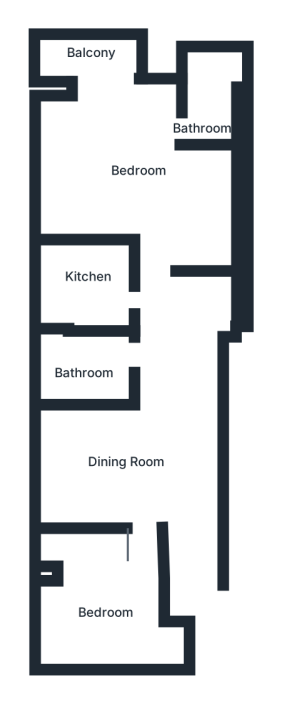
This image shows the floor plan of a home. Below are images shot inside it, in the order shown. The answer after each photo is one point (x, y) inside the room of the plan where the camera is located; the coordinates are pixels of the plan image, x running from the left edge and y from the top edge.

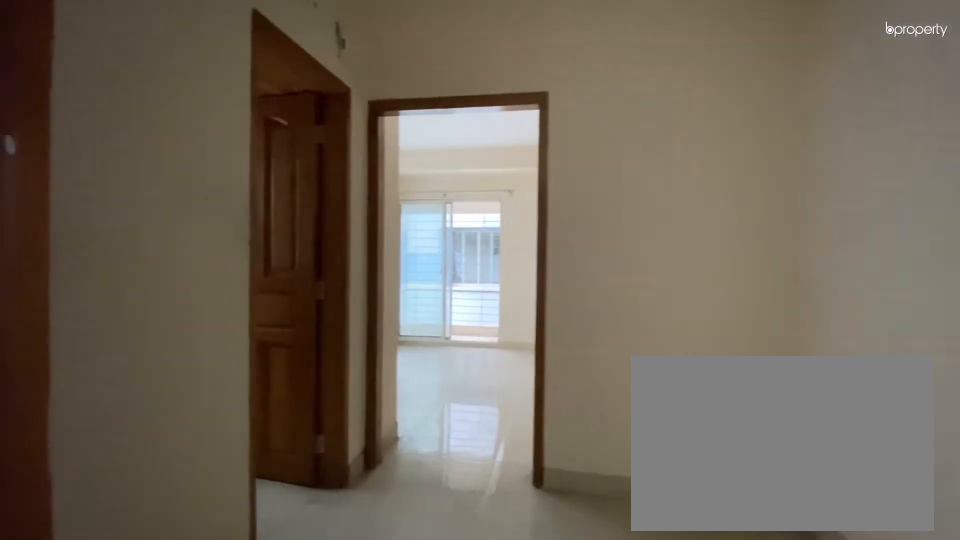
(151, 429)
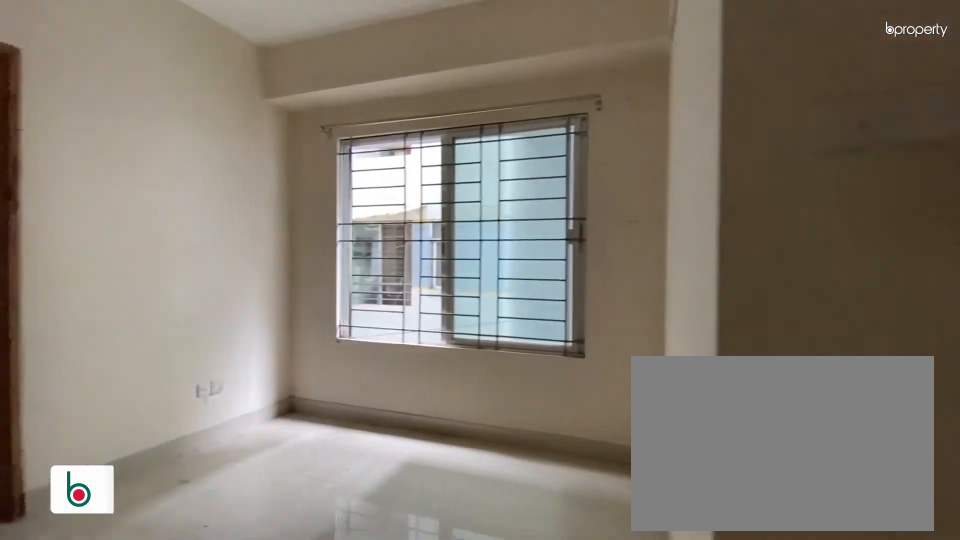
(151, 429)
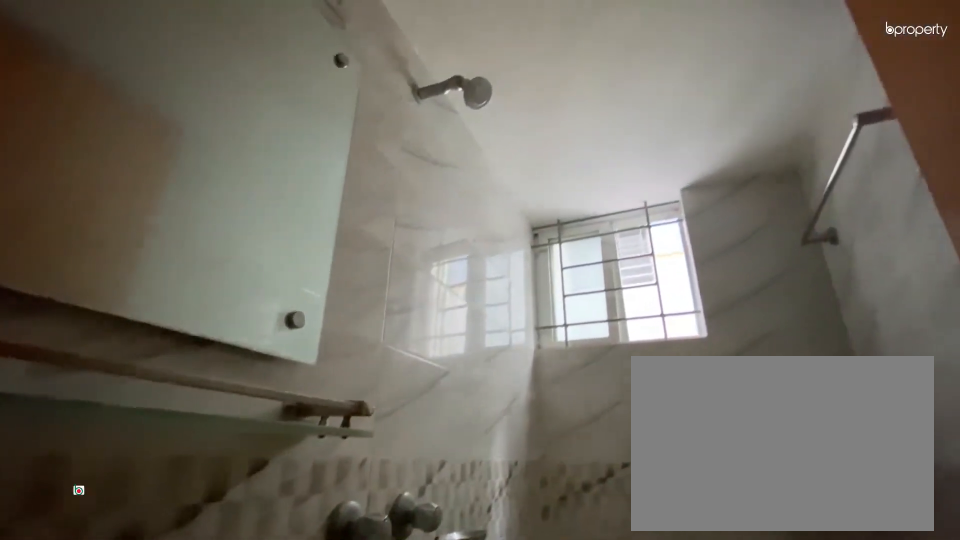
(93, 367)
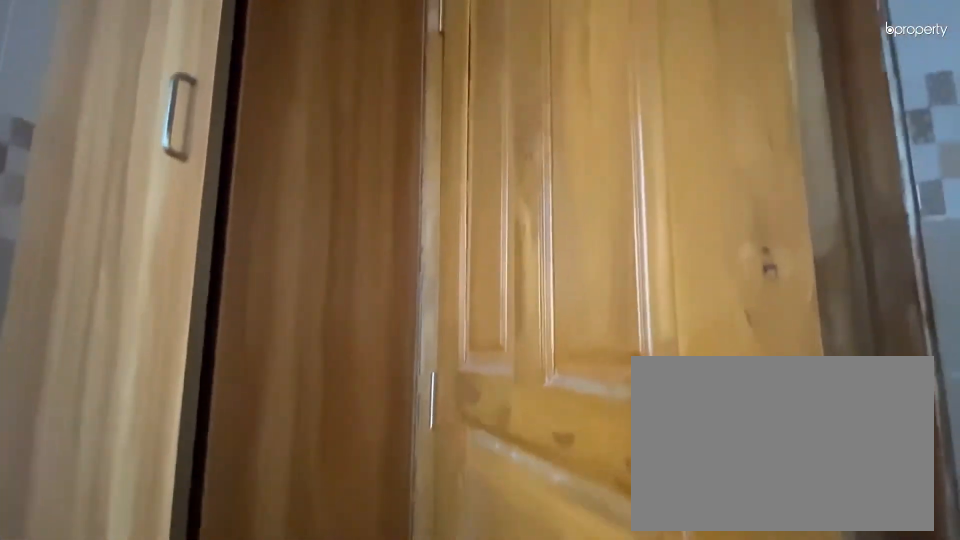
(88, 287)
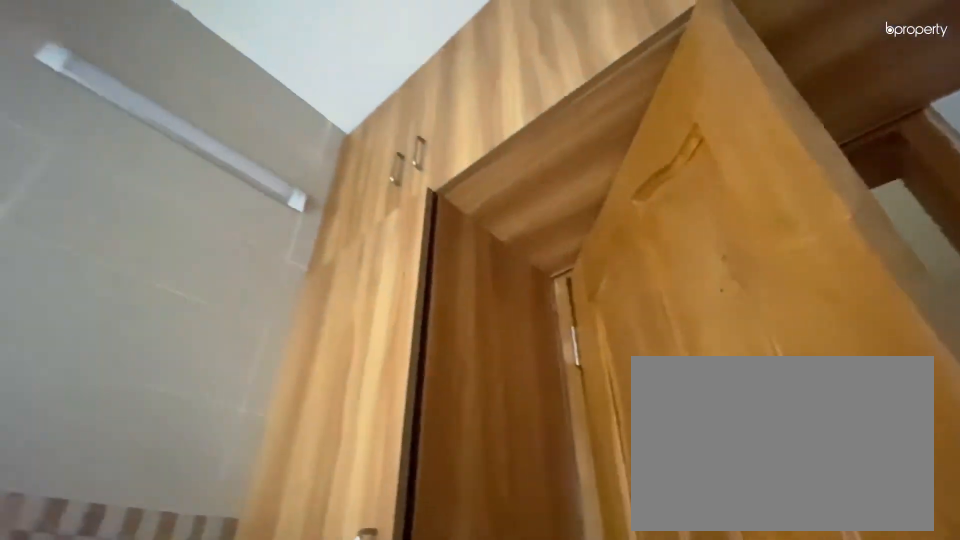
(88, 287)
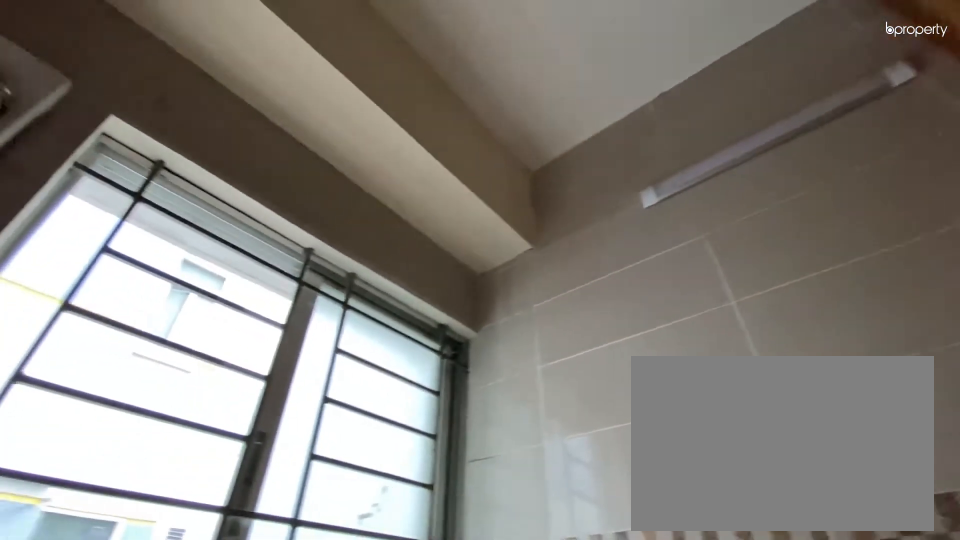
(100, 293)
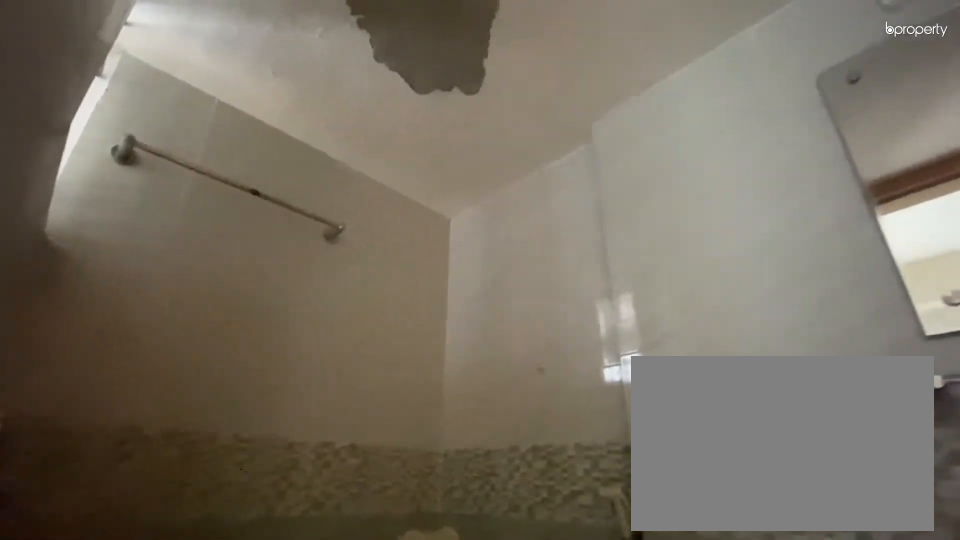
(215, 118)
